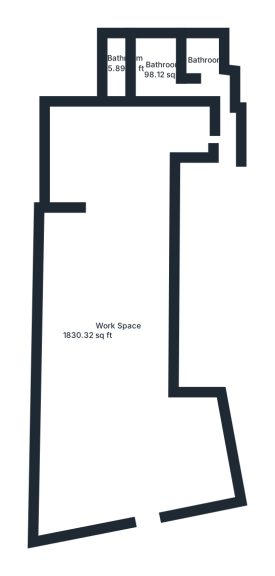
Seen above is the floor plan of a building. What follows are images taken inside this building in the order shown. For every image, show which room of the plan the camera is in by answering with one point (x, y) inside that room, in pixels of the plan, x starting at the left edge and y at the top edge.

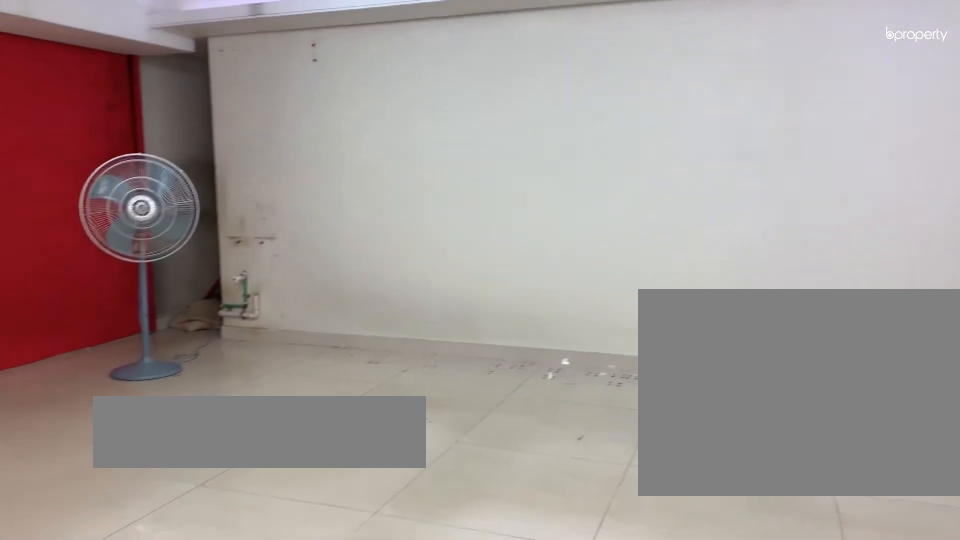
(115, 159)
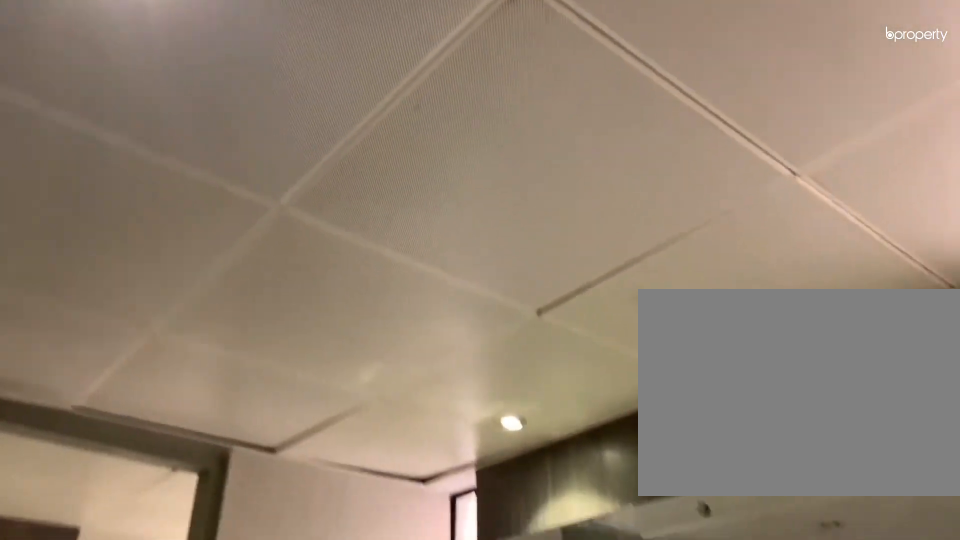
(153, 68)
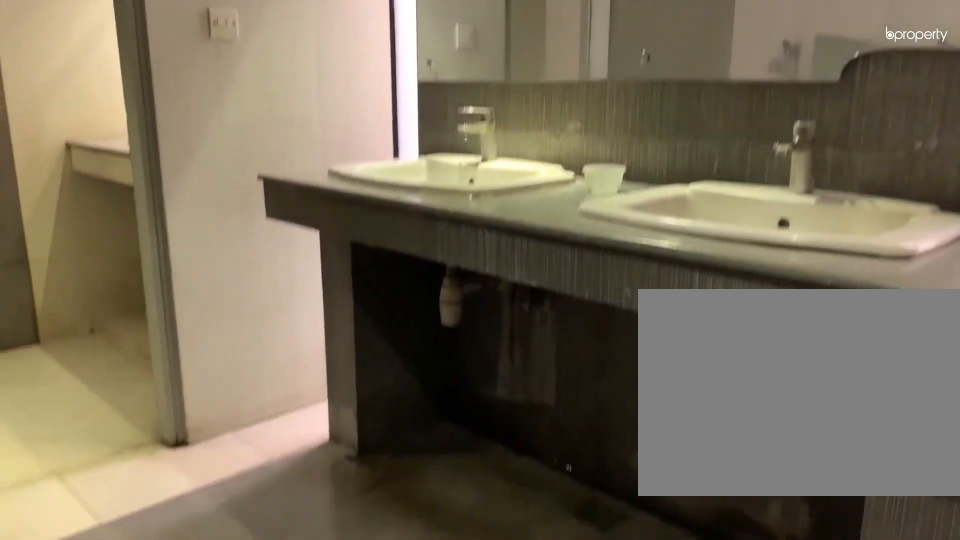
(153, 68)
